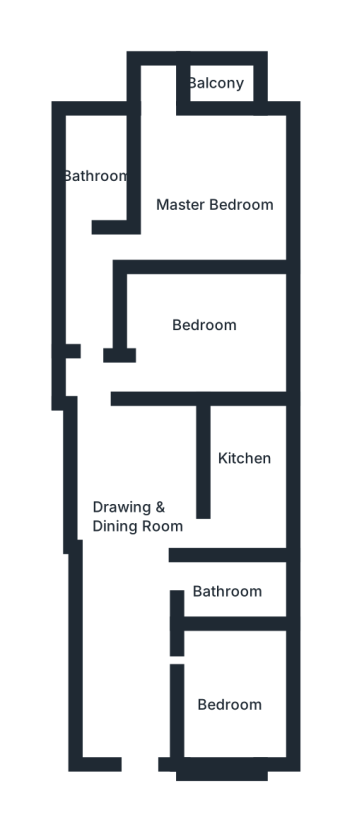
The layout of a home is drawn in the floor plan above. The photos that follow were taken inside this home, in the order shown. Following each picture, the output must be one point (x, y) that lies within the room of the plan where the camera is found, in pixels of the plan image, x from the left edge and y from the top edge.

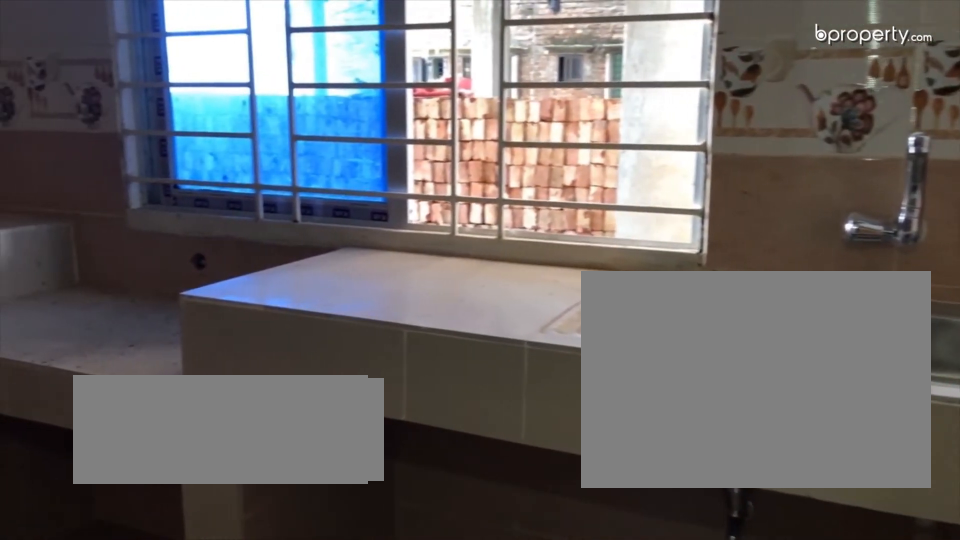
(246, 487)
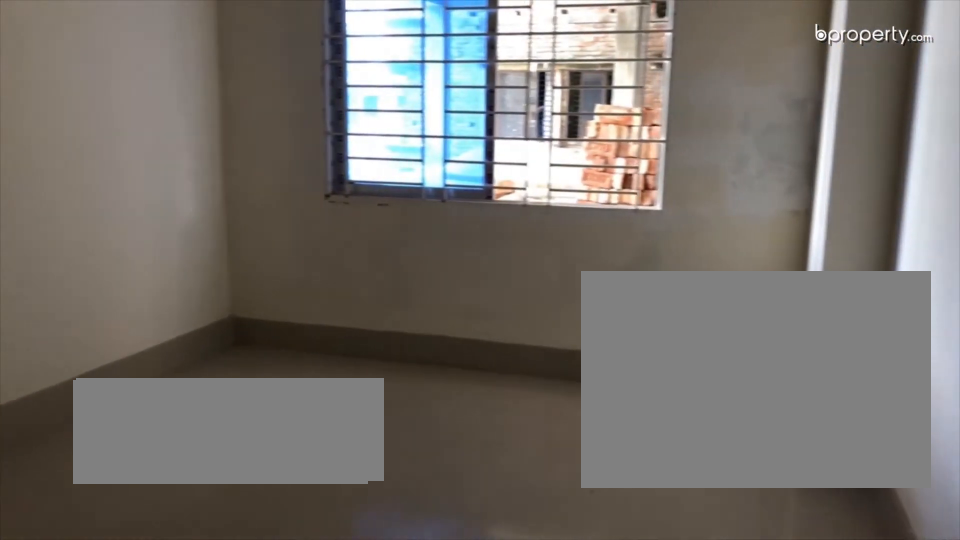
(179, 362)
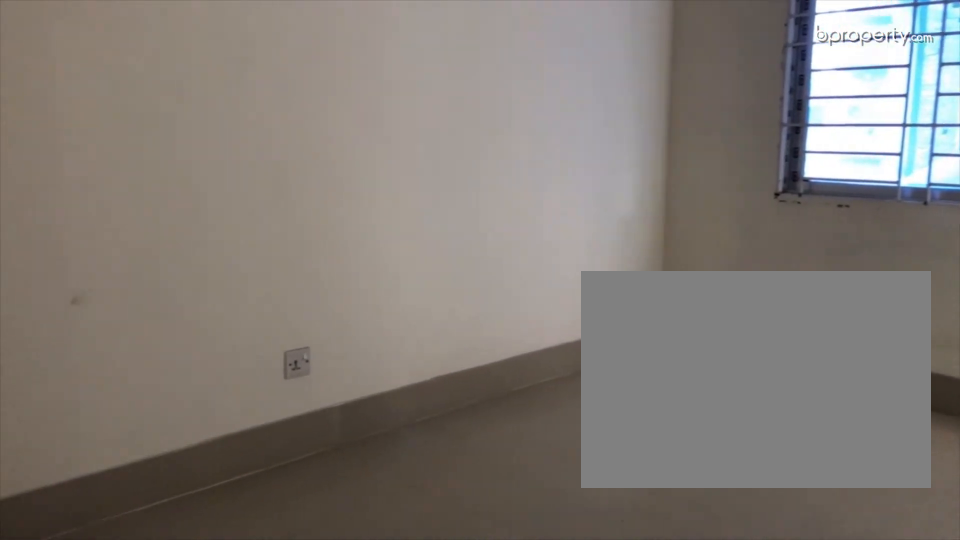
(179, 362)
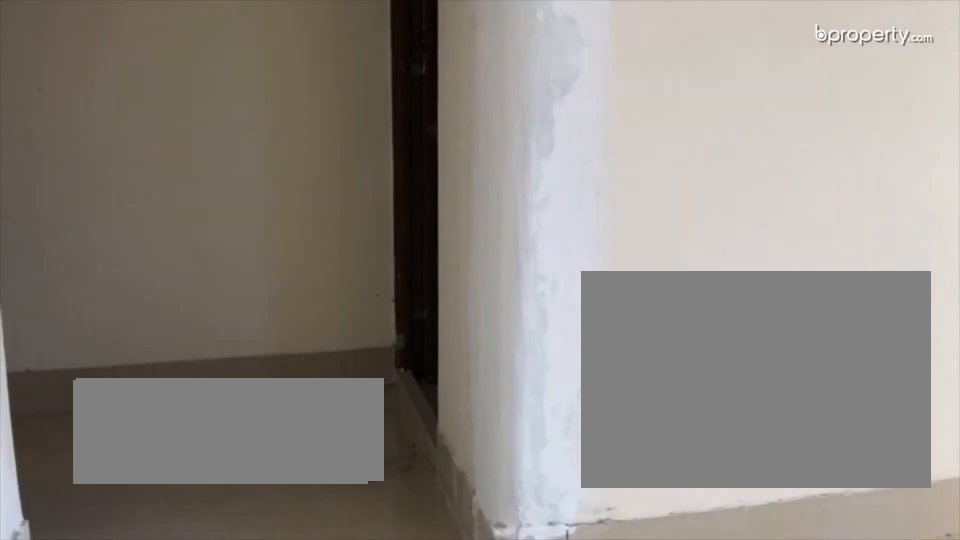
(224, 202)
